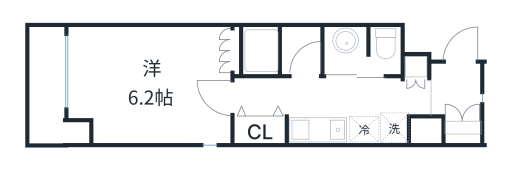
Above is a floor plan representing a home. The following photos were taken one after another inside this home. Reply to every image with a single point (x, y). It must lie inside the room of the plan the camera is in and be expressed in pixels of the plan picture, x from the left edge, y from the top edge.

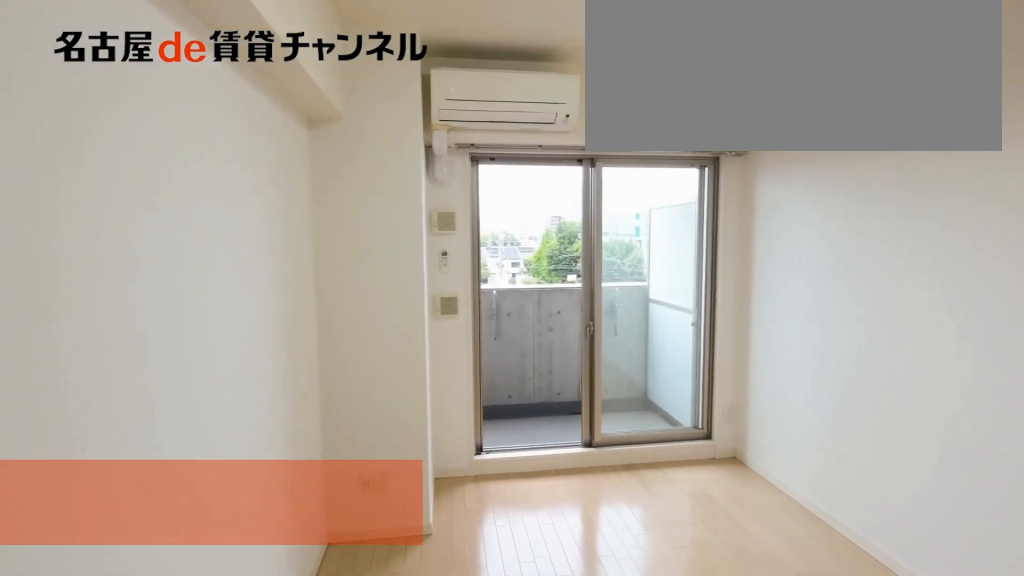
(149, 84)
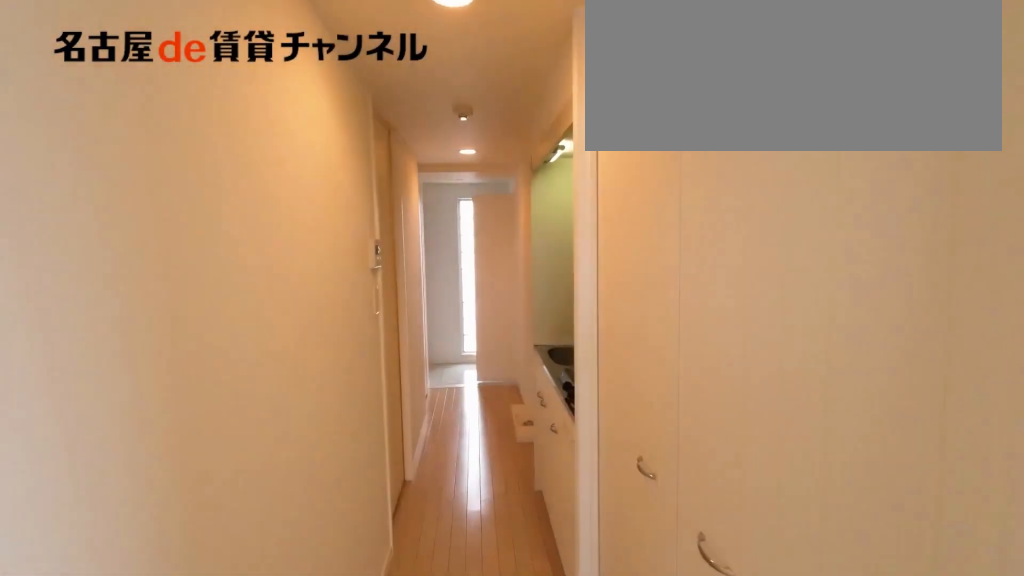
(149, 84)
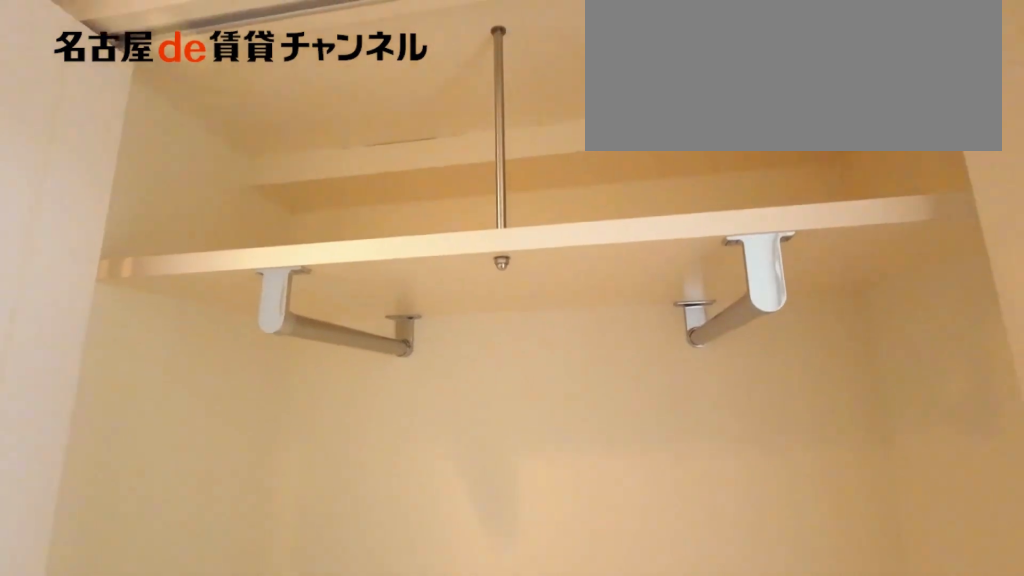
(261, 129)
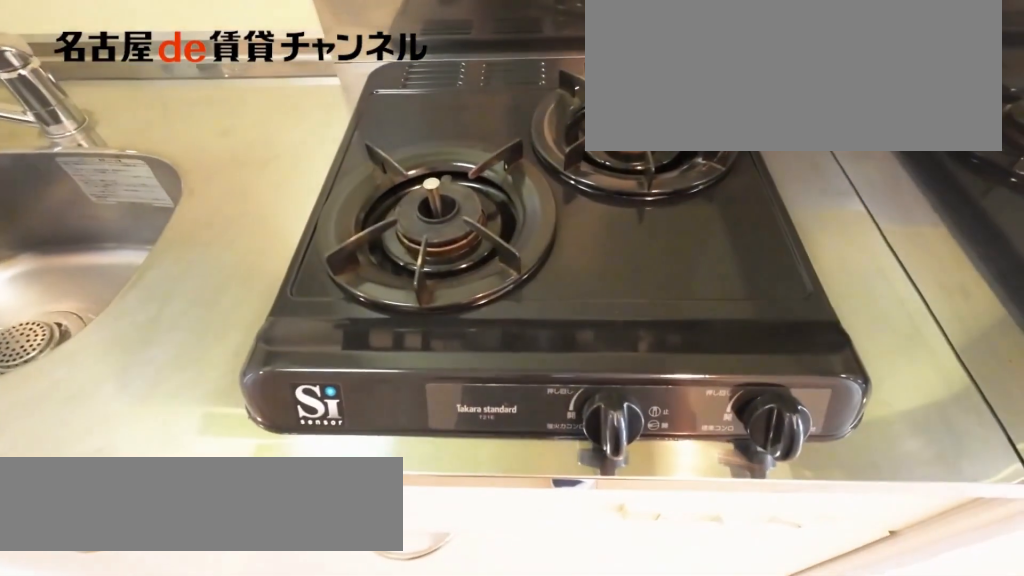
(331, 130)
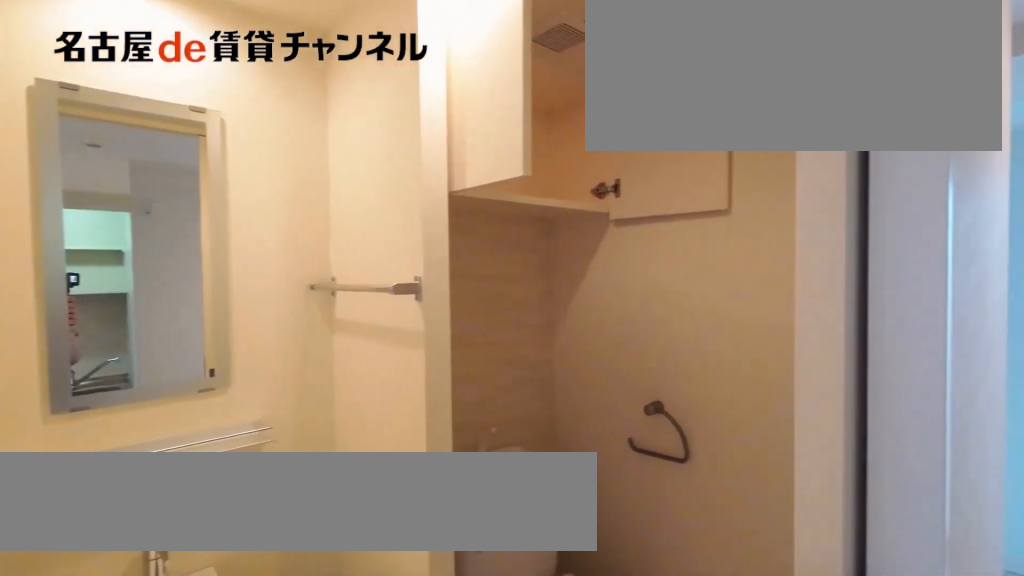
(362, 51)
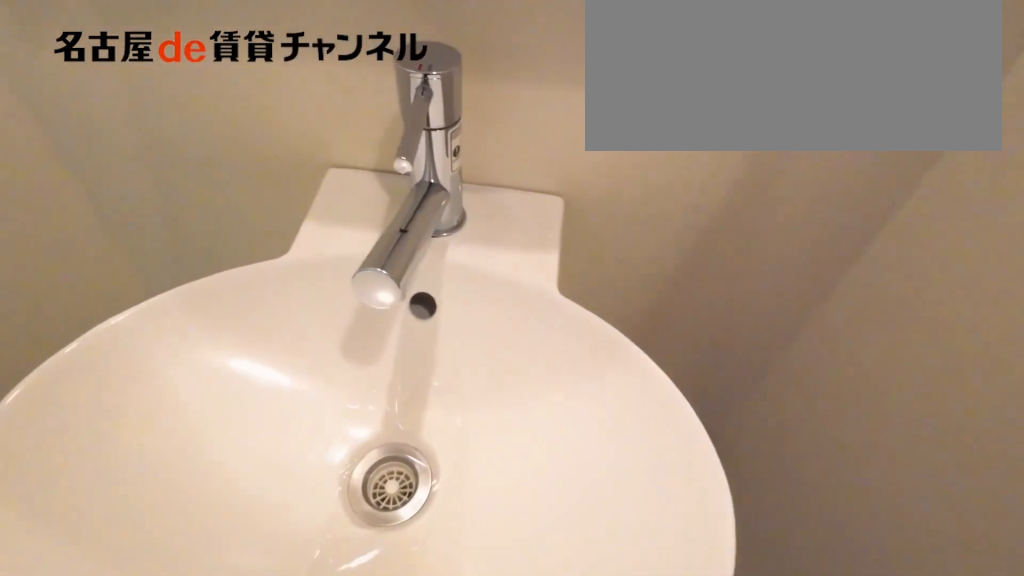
(362, 51)
